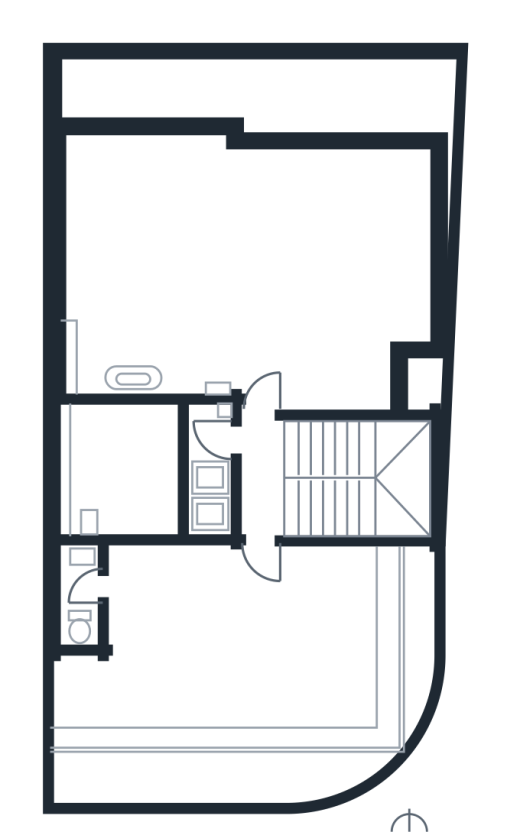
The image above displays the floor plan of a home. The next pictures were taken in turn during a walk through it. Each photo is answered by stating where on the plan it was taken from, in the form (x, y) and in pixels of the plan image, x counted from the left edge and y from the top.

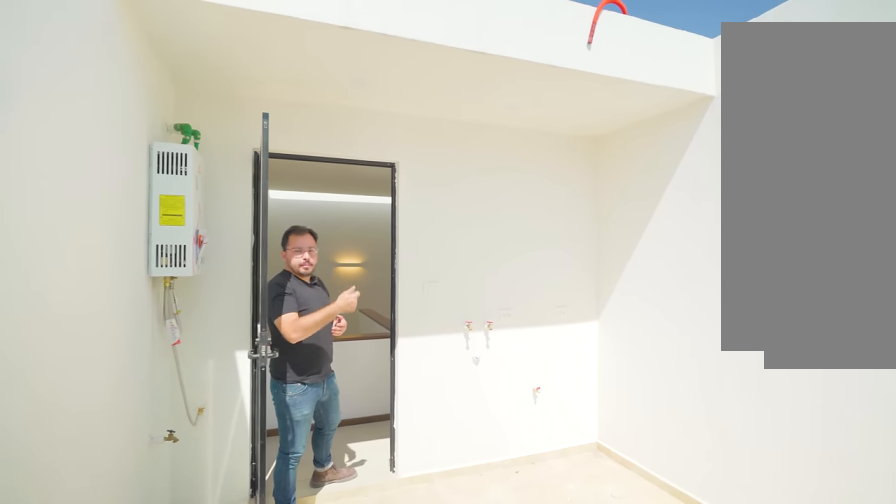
(96, 436)
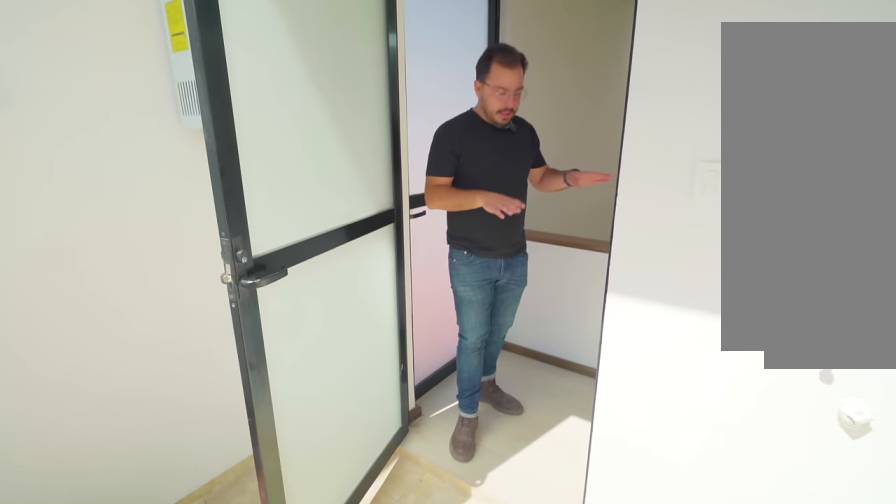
(145, 450)
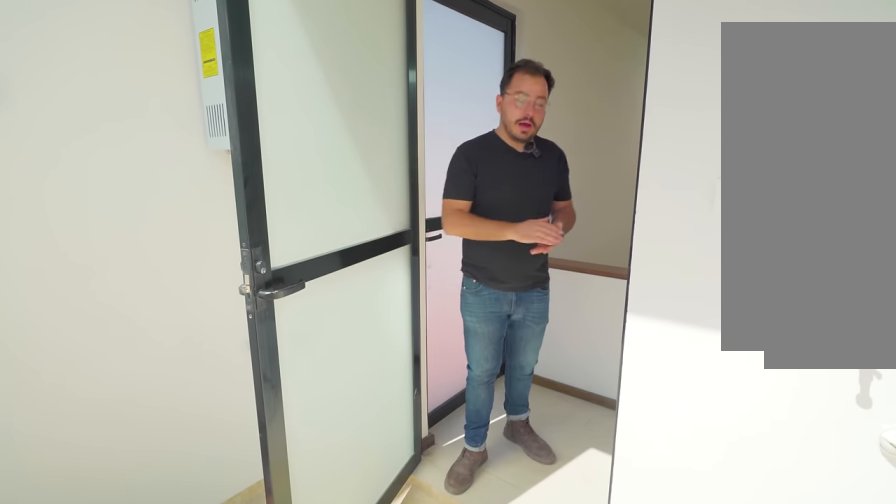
(146, 450)
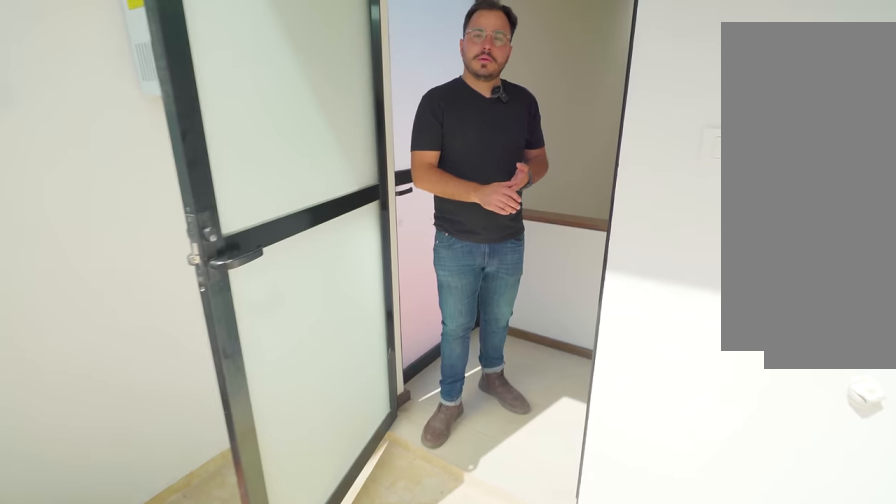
(146, 450)
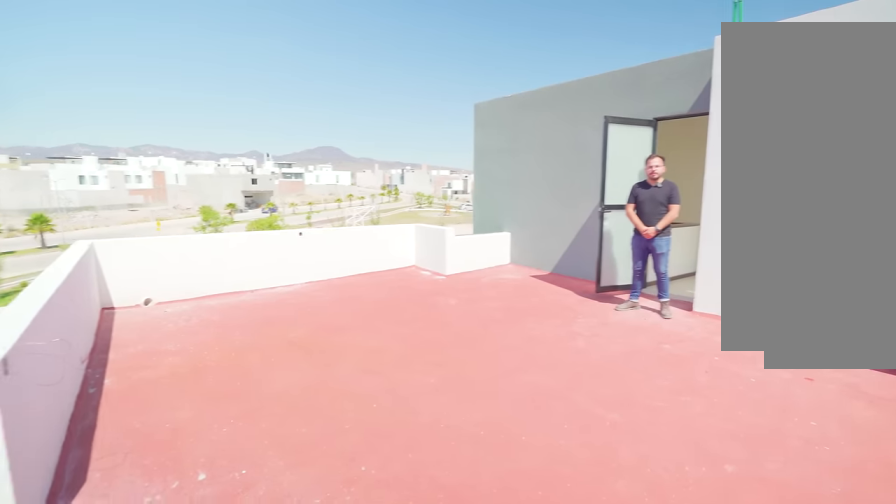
(232, 225)
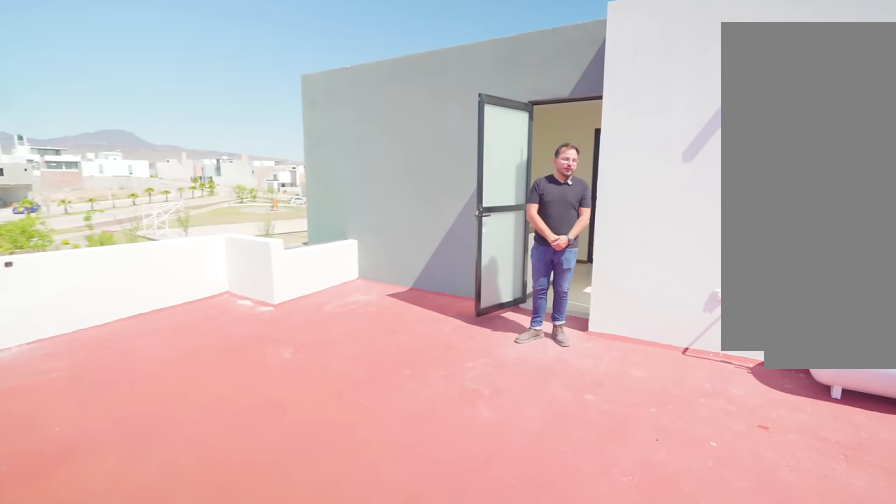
(106, 170)
